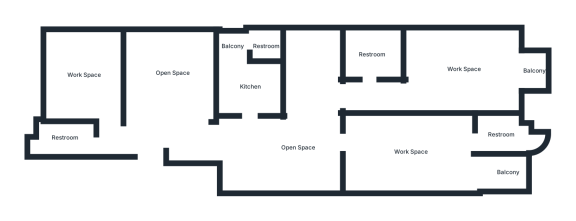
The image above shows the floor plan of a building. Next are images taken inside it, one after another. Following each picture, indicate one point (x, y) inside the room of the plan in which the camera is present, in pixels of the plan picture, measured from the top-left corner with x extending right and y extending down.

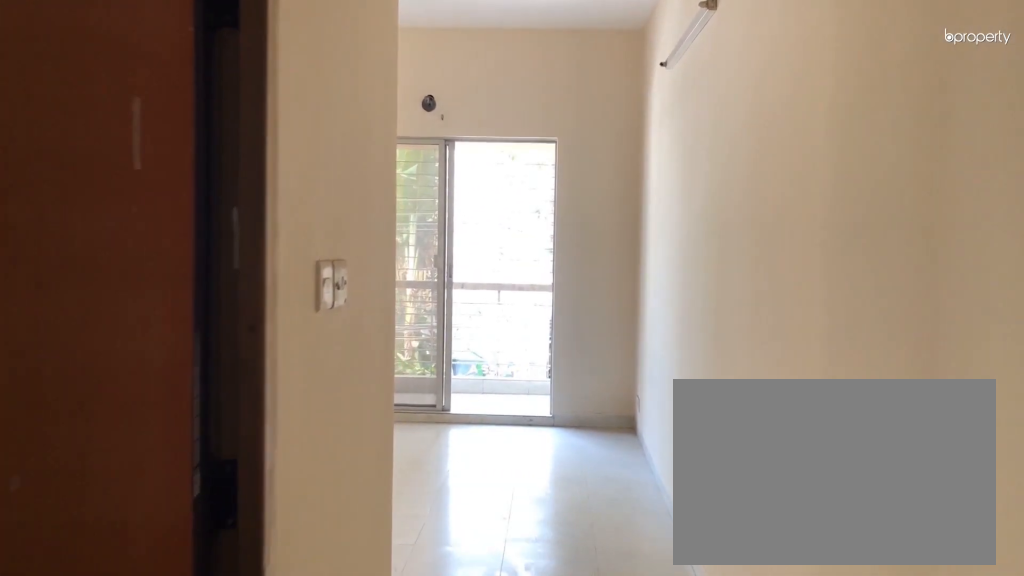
(360, 96)
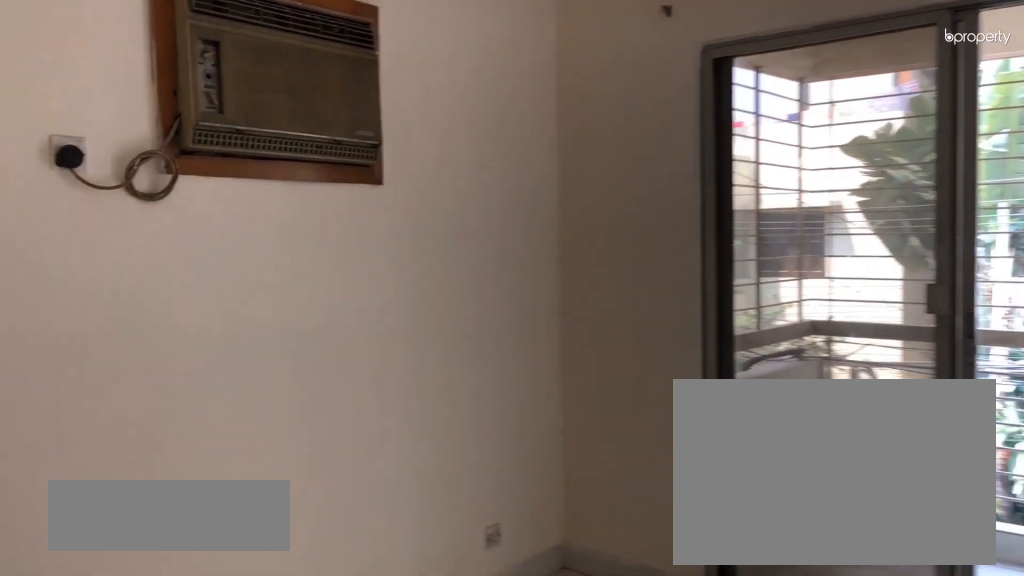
(464, 69)
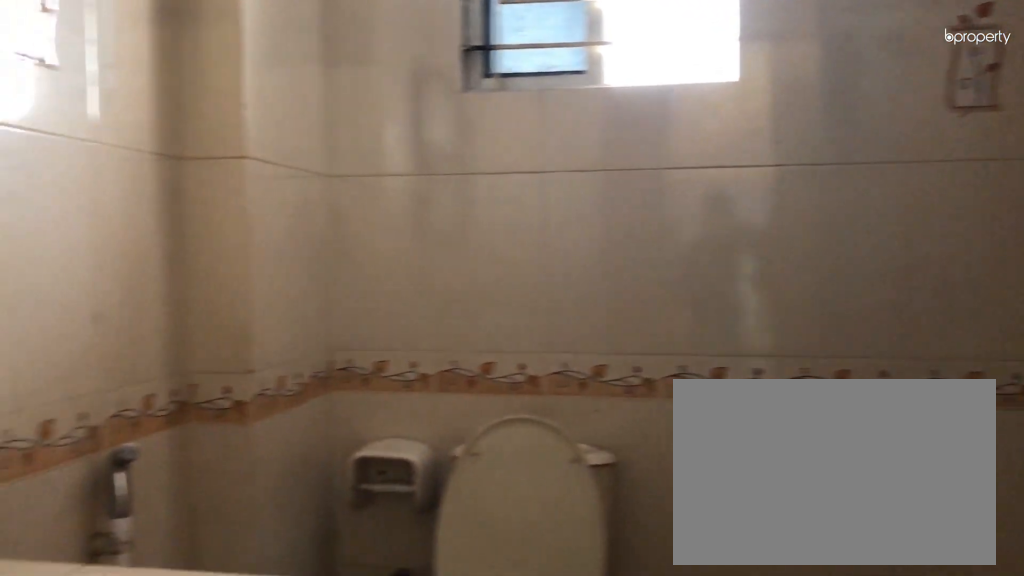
(372, 55)
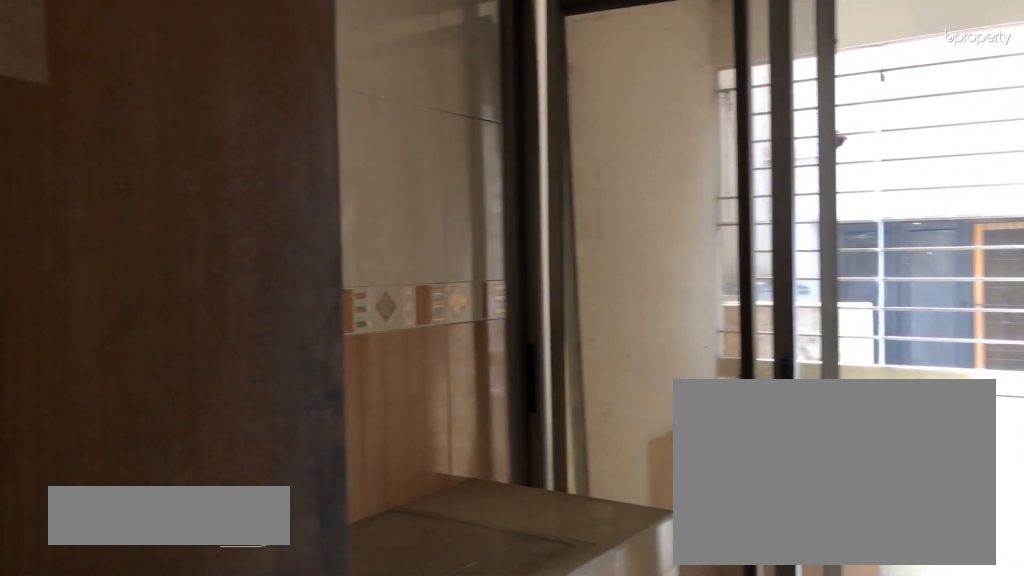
(250, 86)
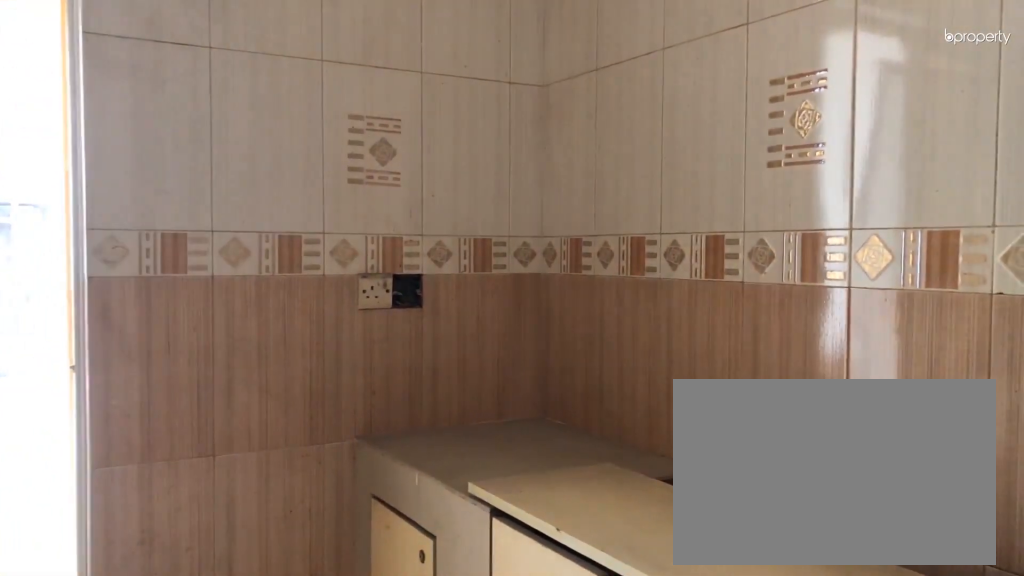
(250, 86)
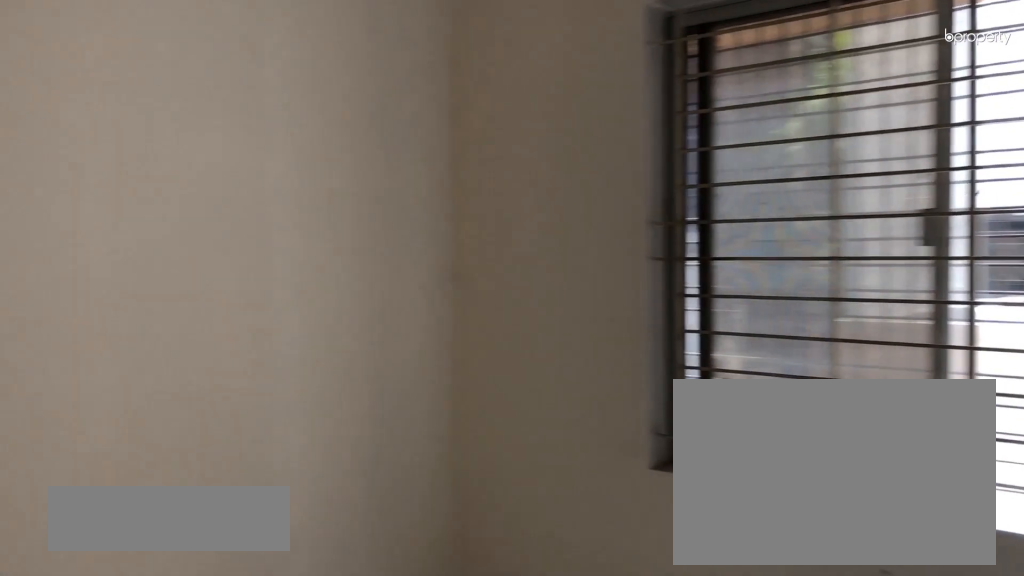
(83, 75)
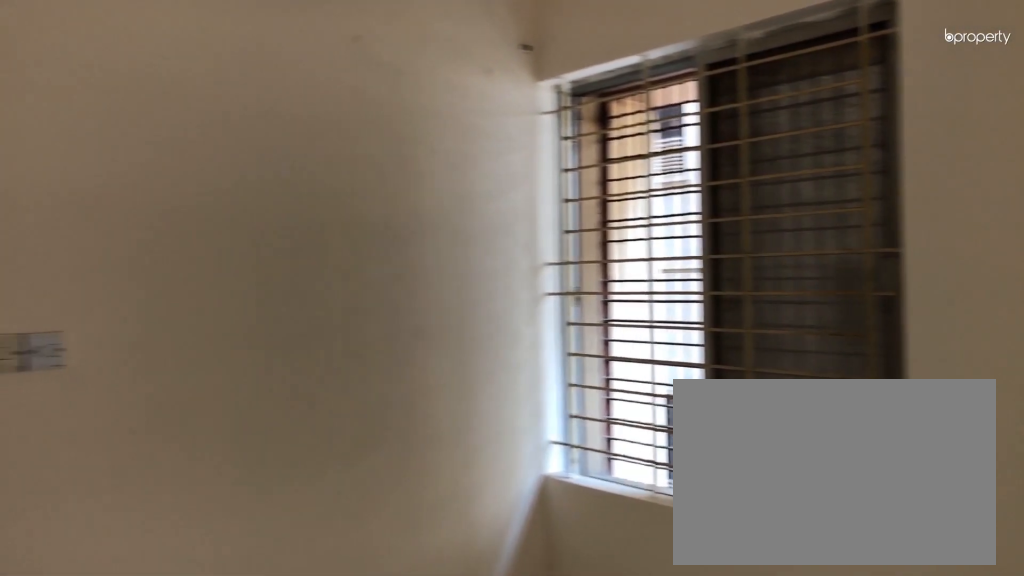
(83, 75)
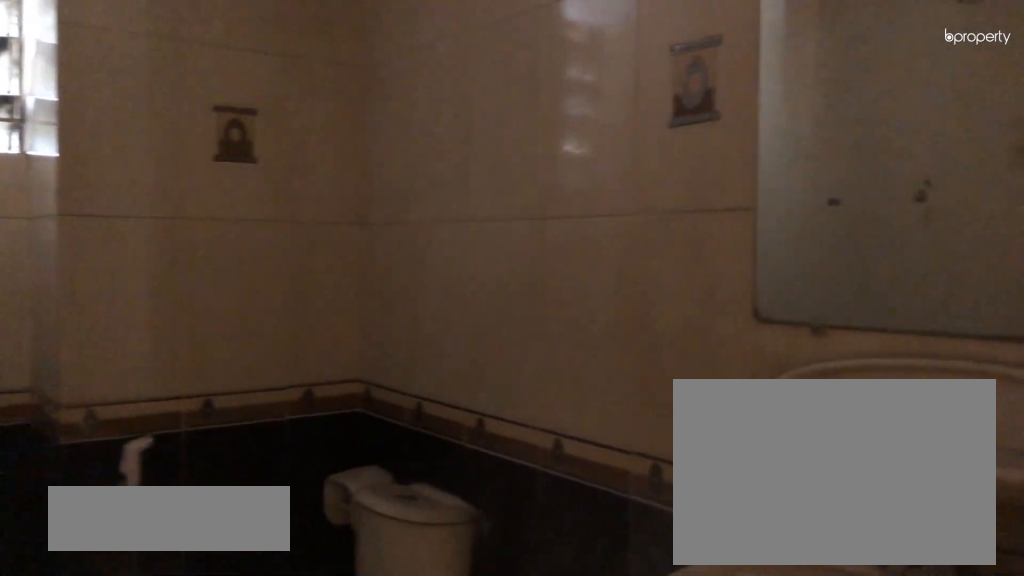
(64, 137)
